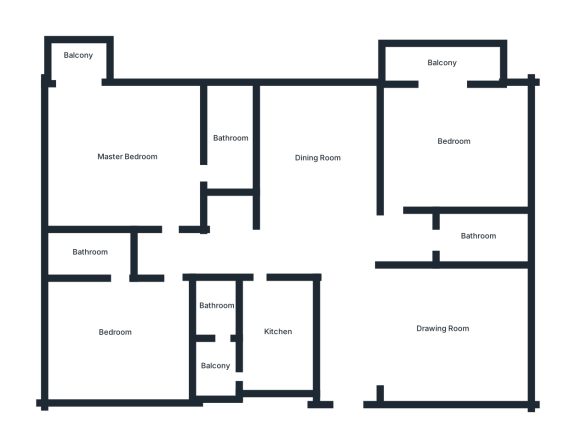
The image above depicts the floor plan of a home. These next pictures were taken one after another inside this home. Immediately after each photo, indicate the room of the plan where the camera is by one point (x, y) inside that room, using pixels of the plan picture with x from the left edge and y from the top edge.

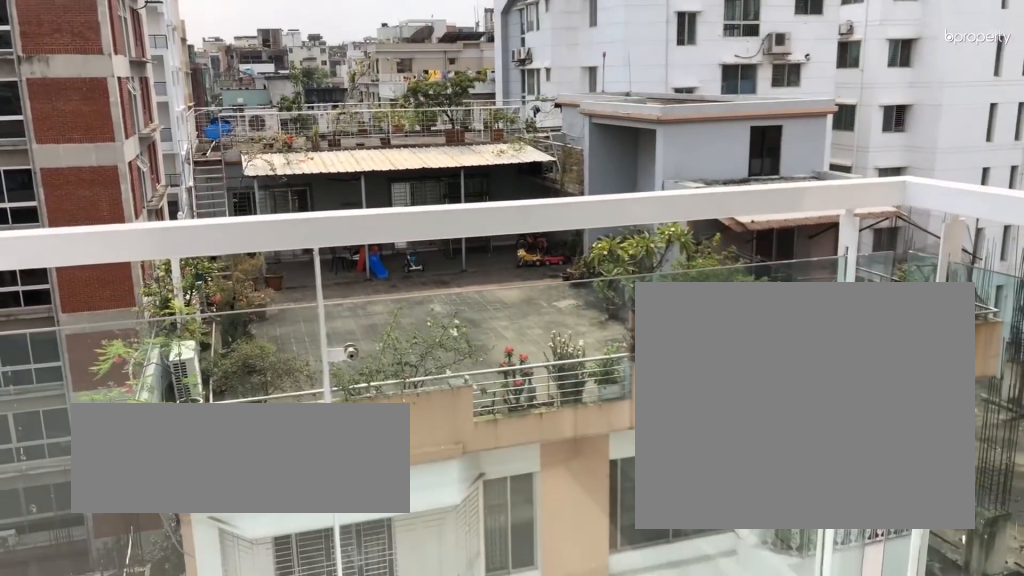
(78, 55)
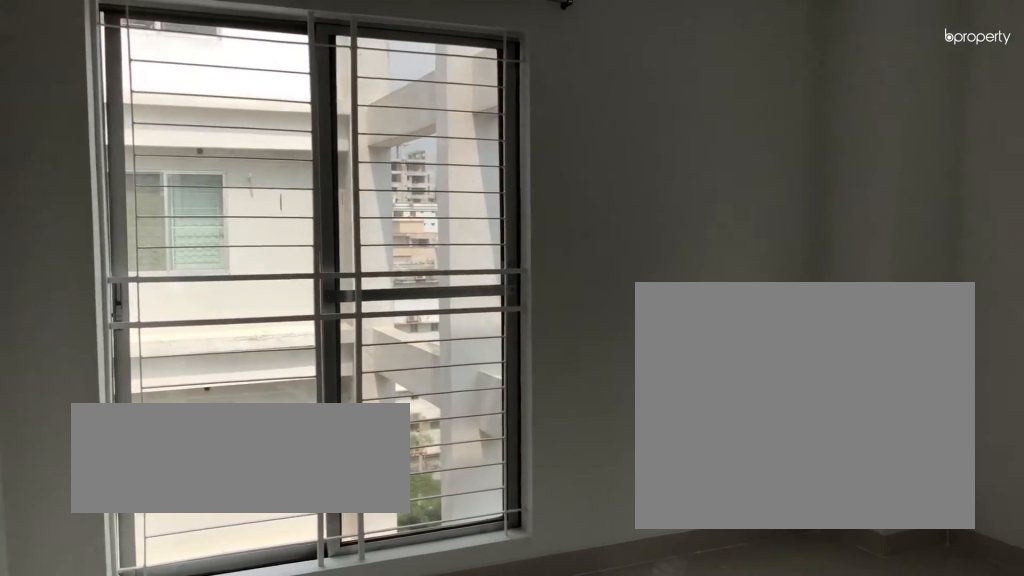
(115, 332)
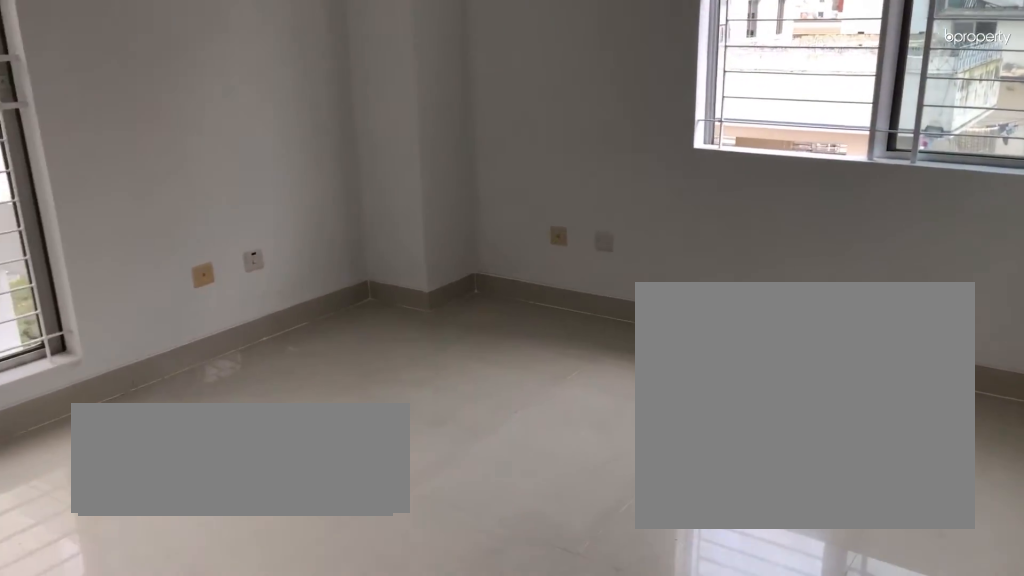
(115, 332)
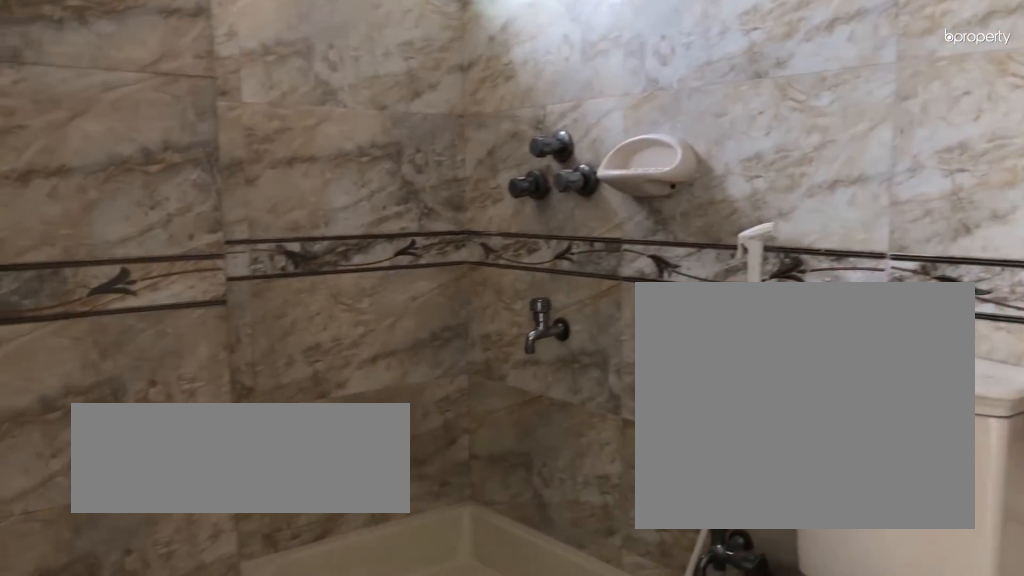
(90, 251)
